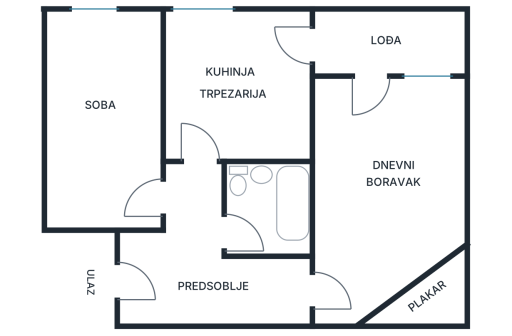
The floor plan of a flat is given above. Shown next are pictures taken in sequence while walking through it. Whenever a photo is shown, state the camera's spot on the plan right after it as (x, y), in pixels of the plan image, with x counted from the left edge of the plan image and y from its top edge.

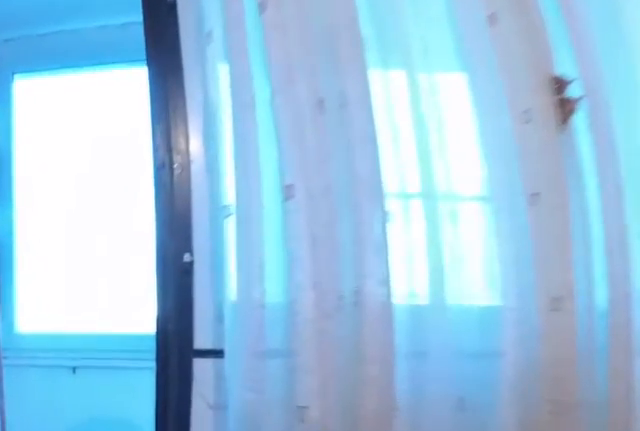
(359, 171)
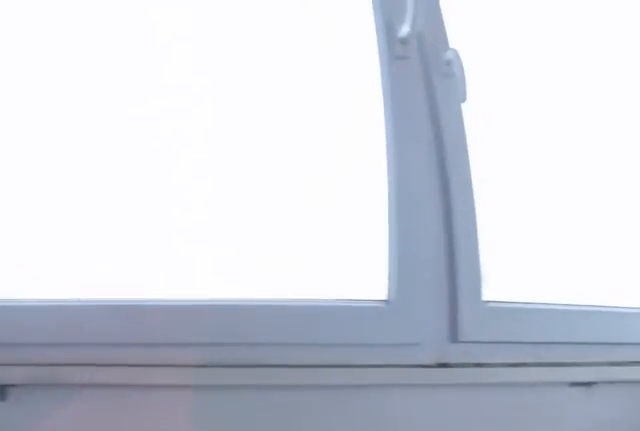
(367, 70)
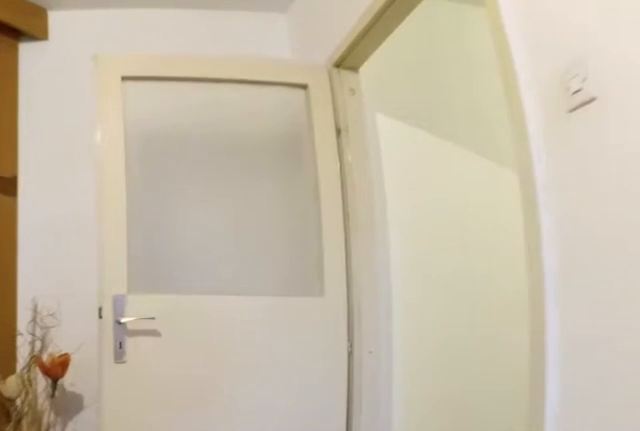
(351, 229)
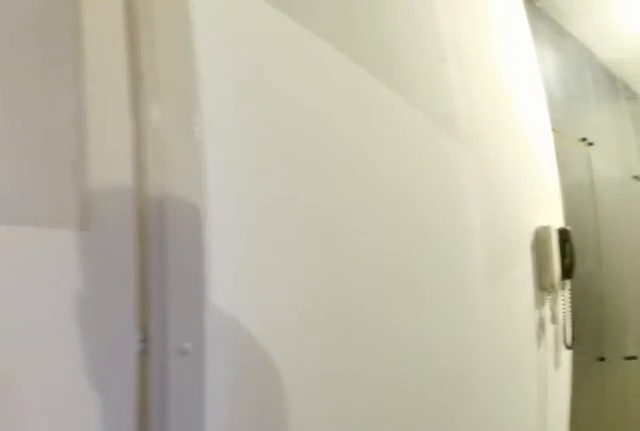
(343, 278)
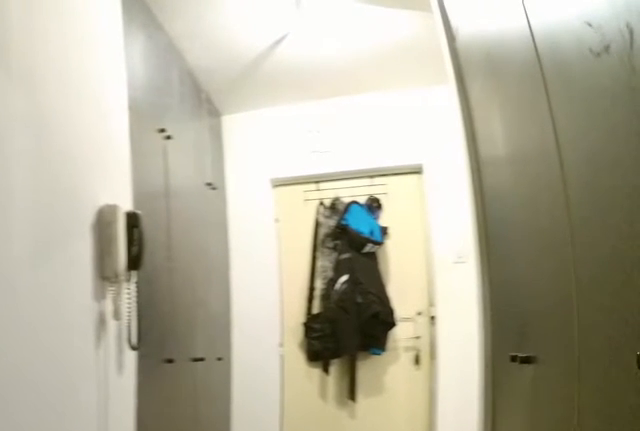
(329, 287)
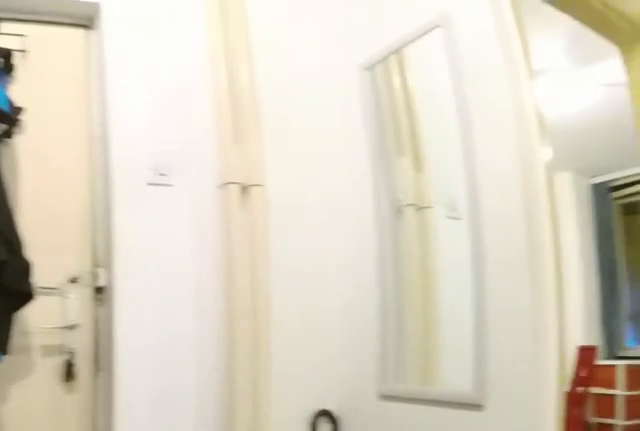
(203, 292)
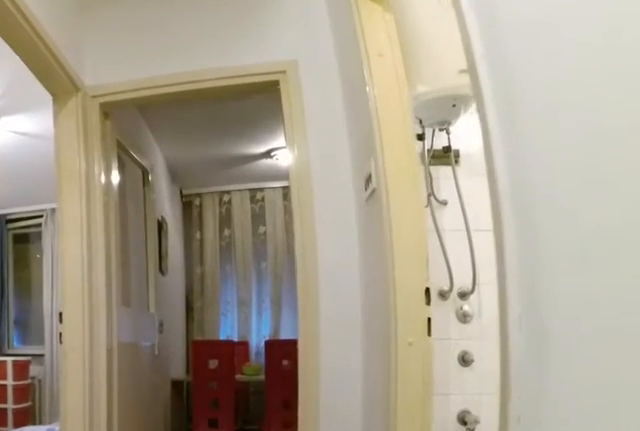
(193, 274)
